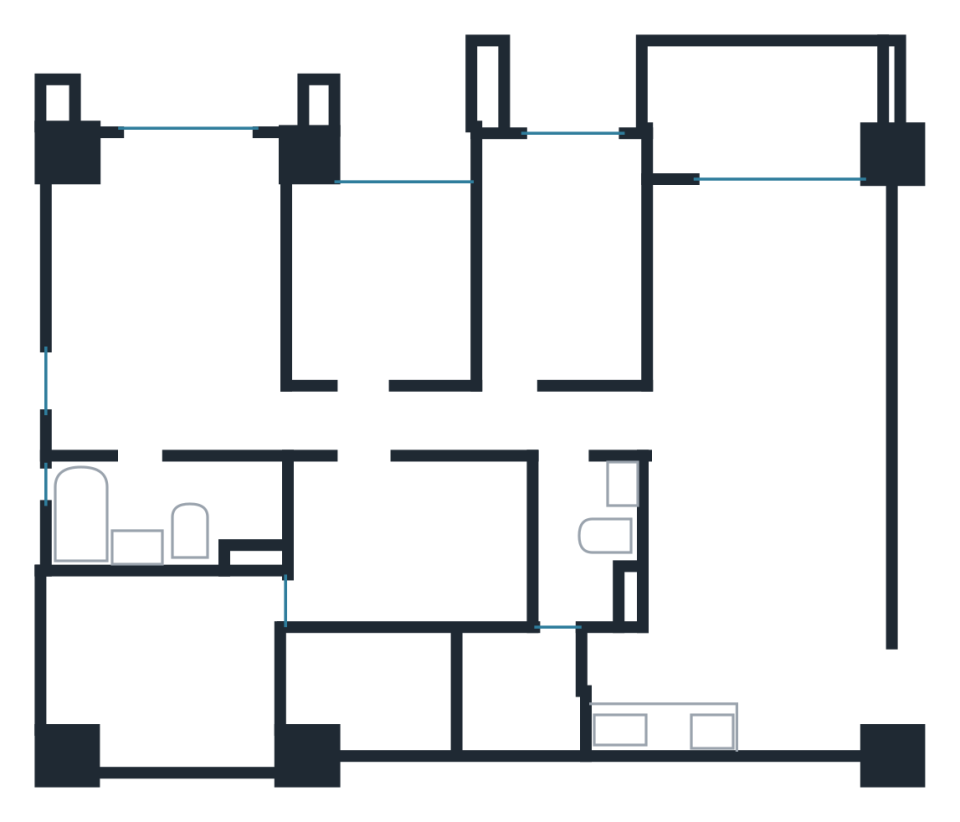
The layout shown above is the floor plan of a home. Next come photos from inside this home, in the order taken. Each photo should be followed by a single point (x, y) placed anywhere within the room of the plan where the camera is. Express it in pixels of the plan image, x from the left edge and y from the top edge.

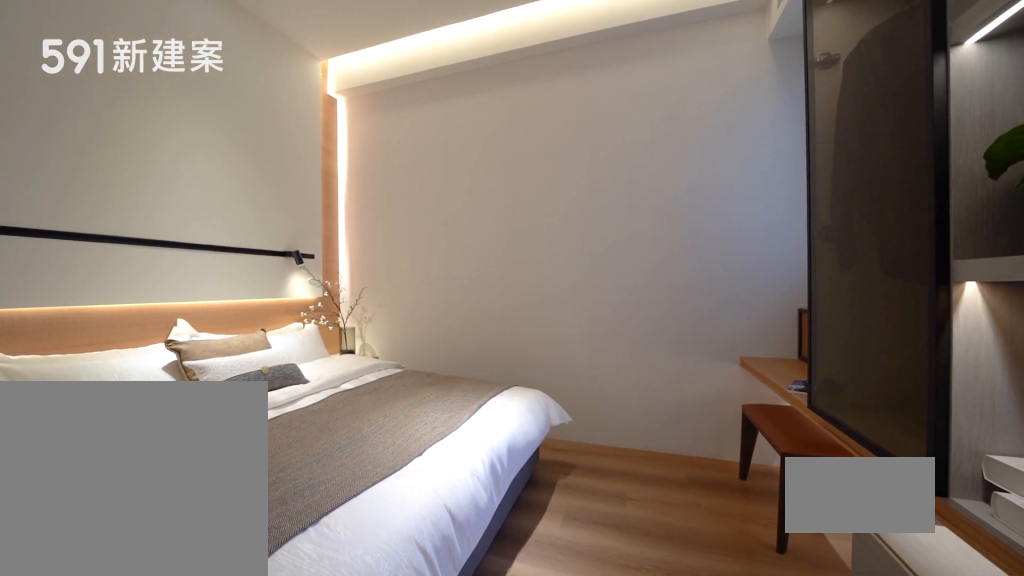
(418, 544)
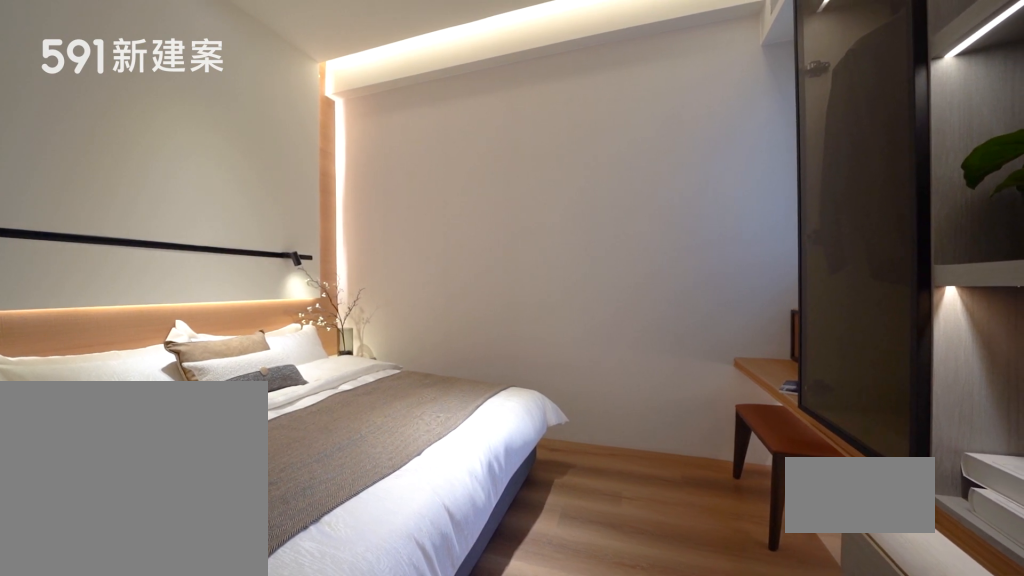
(418, 544)
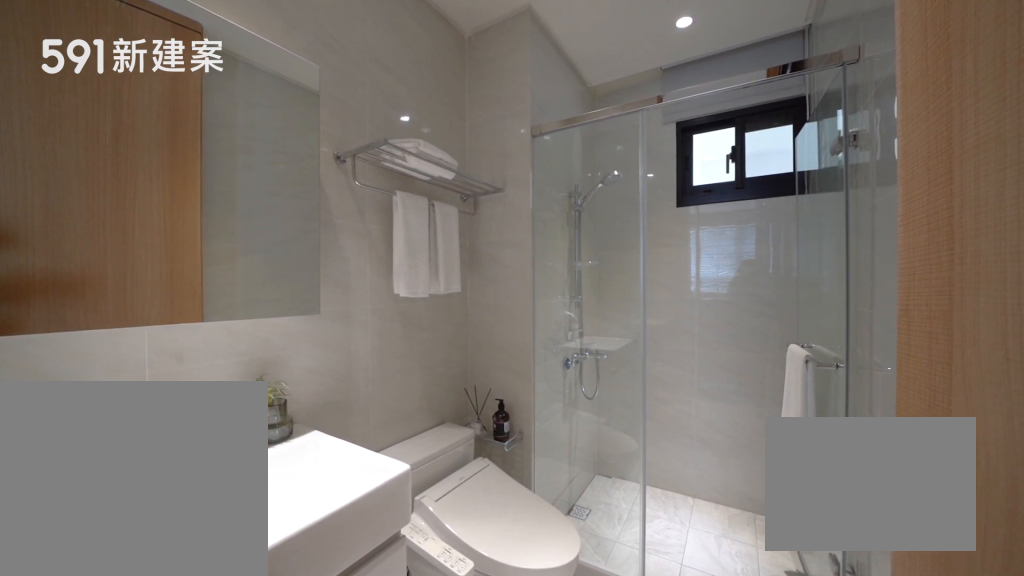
(585, 545)
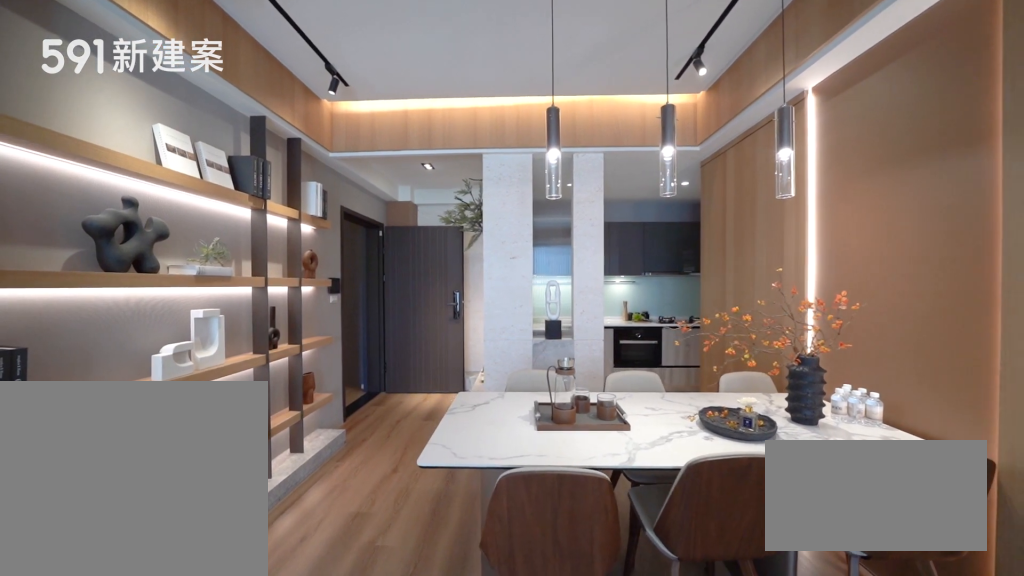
(763, 524)
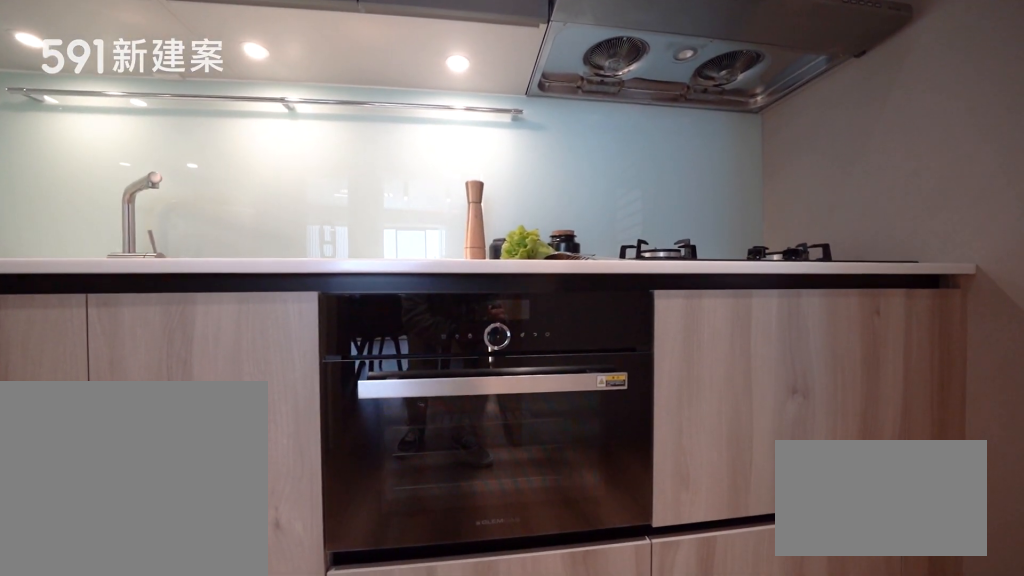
(689, 693)
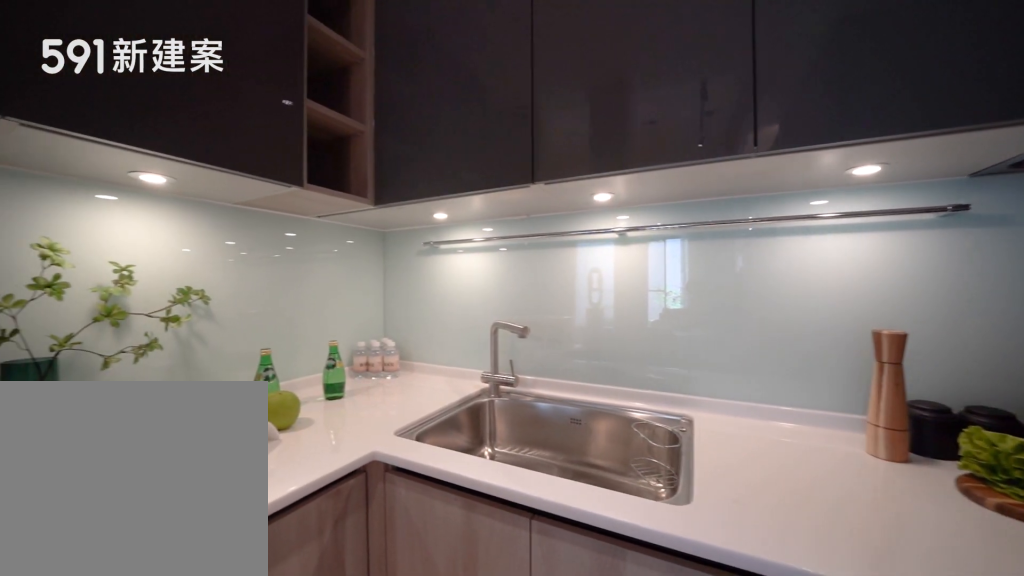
(689, 693)
